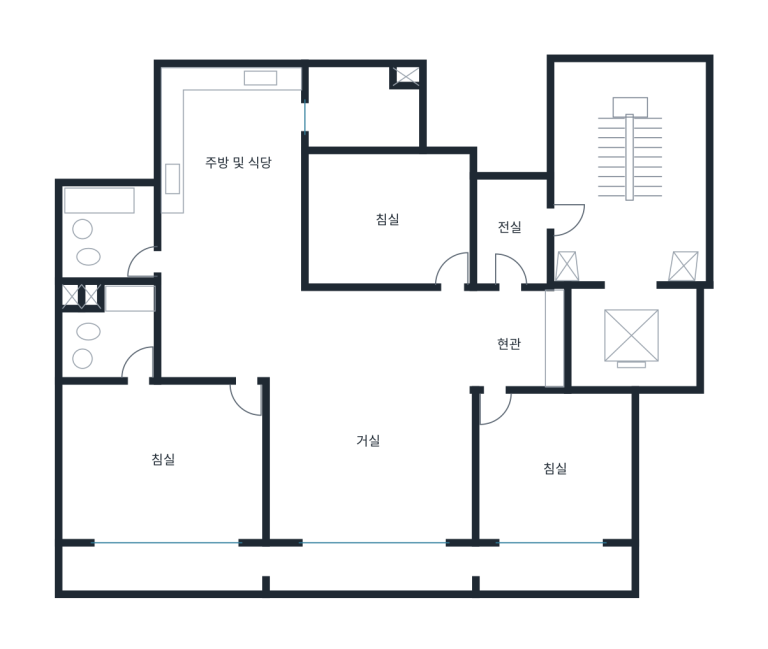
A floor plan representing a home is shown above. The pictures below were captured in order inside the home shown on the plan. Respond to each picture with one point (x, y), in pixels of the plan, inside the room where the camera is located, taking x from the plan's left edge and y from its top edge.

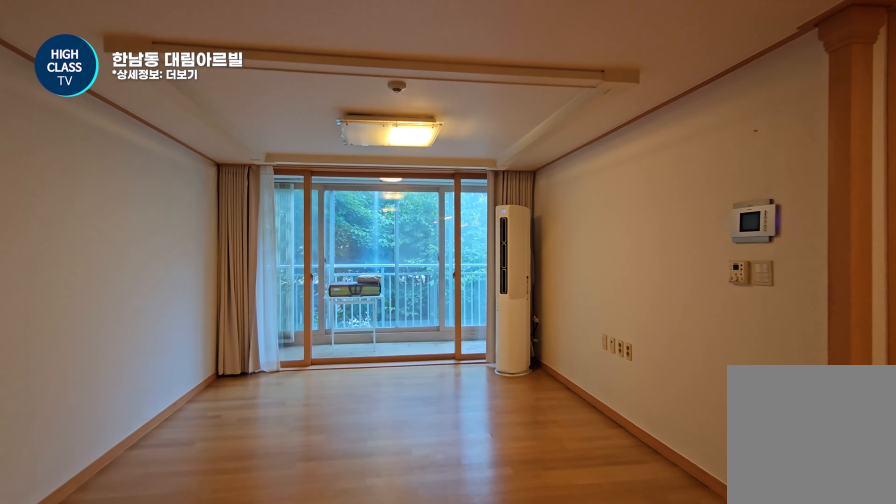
(369, 414)
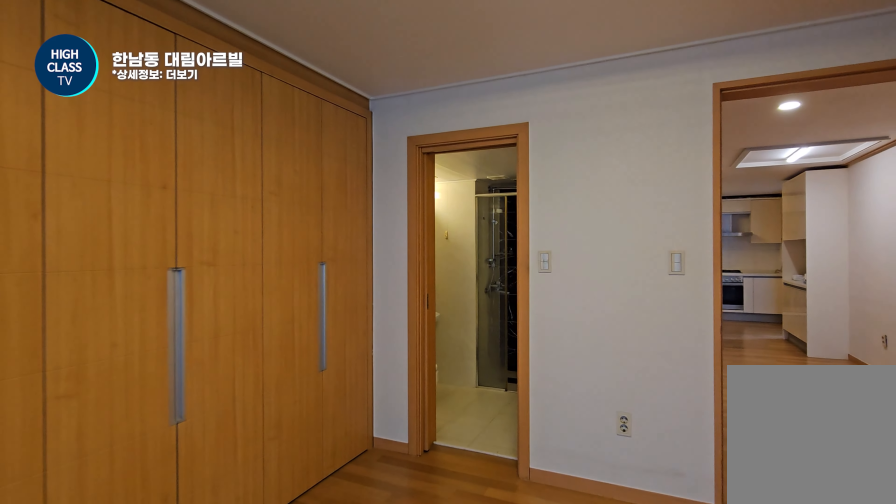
(166, 457)
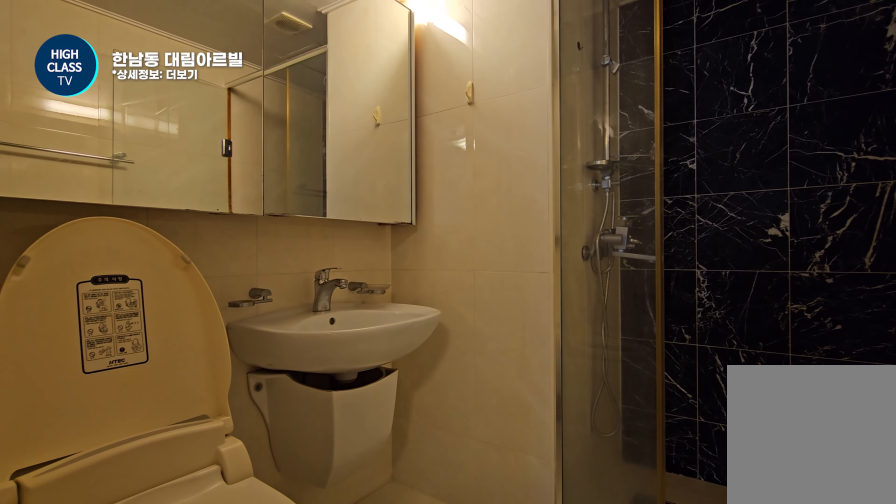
(112, 328)
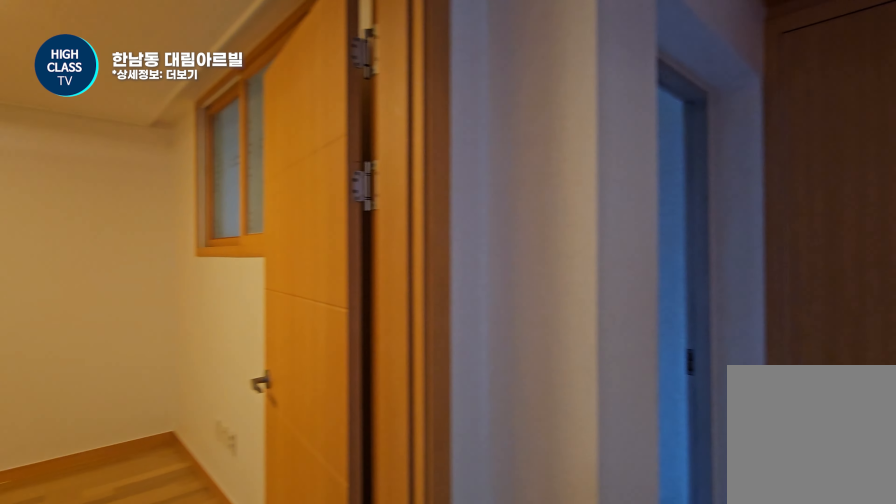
(357, 328)
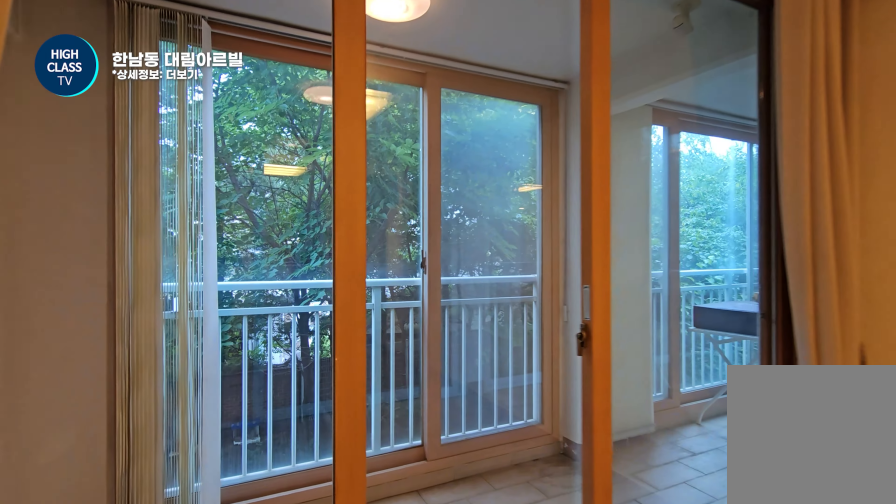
(556, 467)
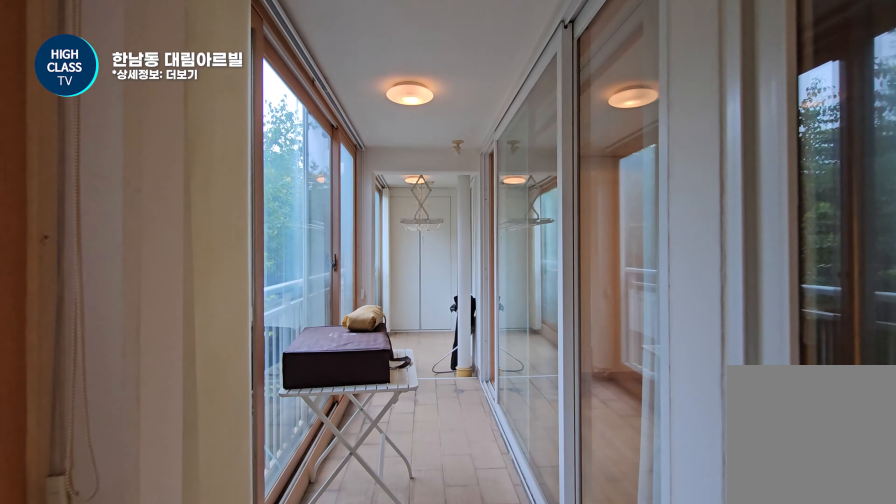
(348, 563)
